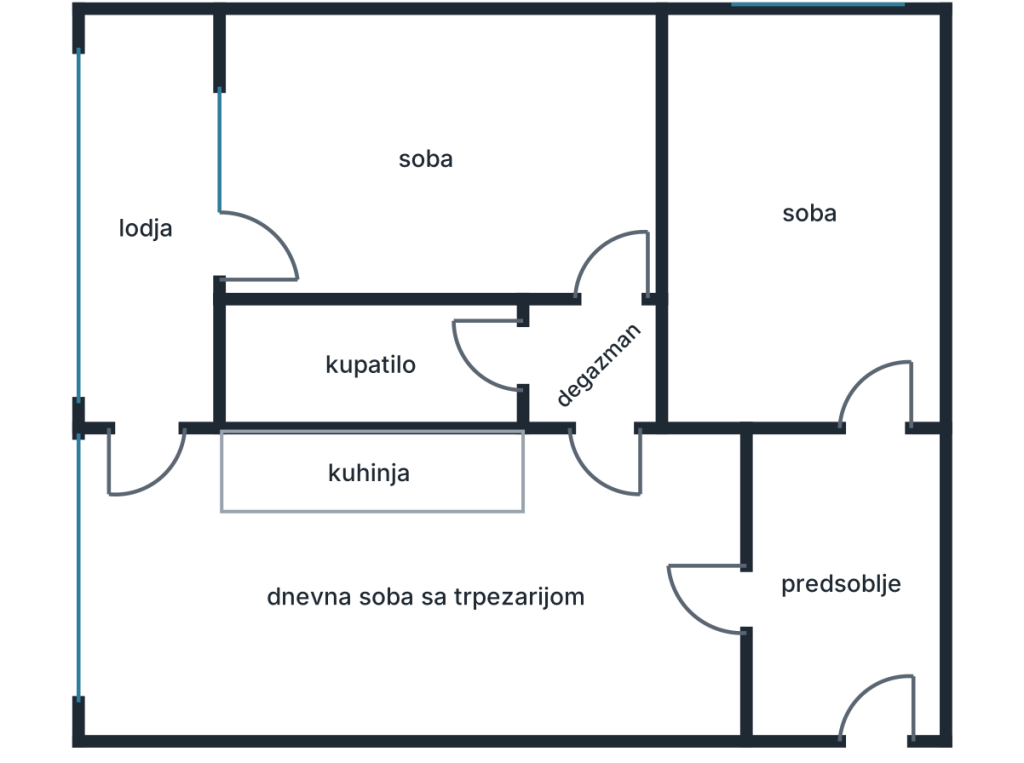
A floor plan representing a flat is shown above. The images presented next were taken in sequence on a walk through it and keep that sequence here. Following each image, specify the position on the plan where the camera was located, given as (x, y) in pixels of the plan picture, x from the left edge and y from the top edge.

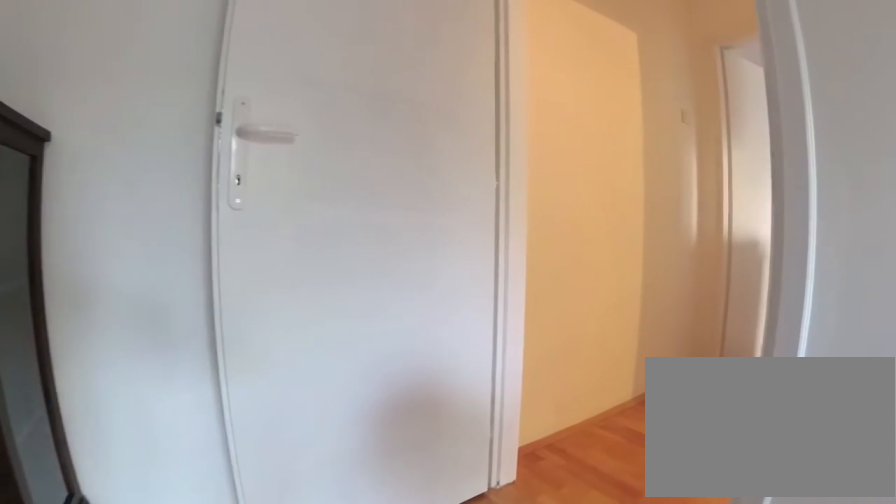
(469, 250)
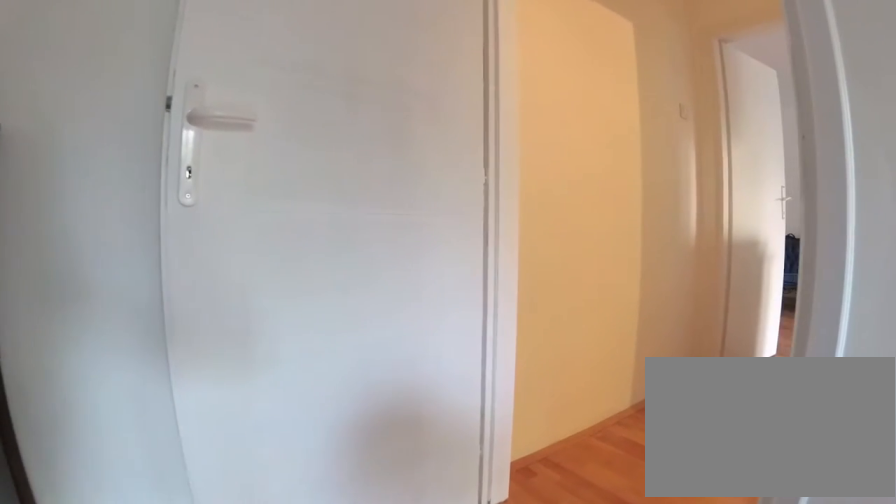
(477, 249)
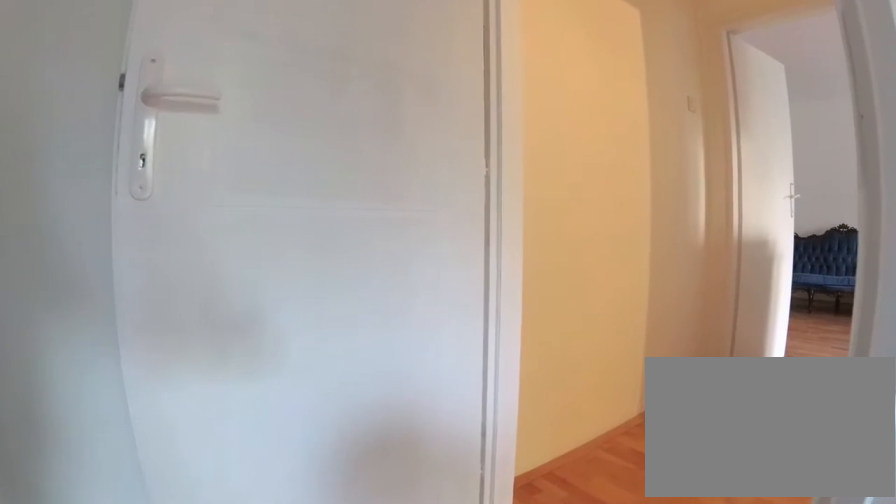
(493, 244)
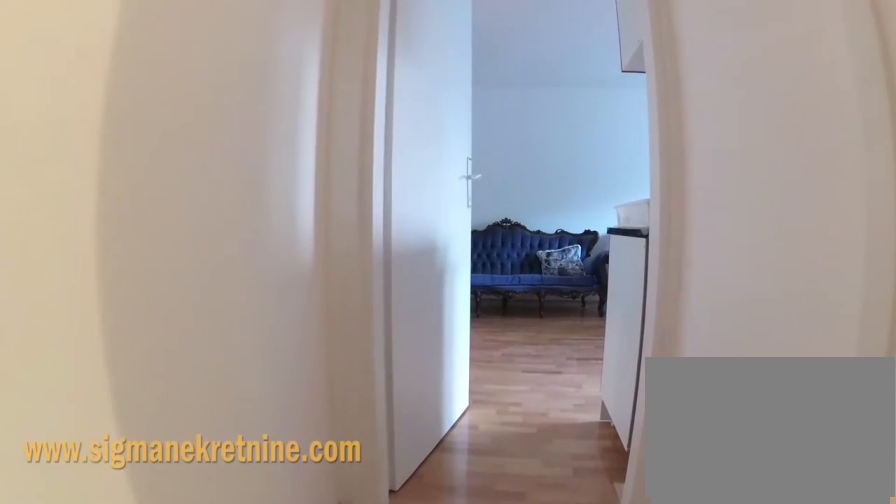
(609, 301)
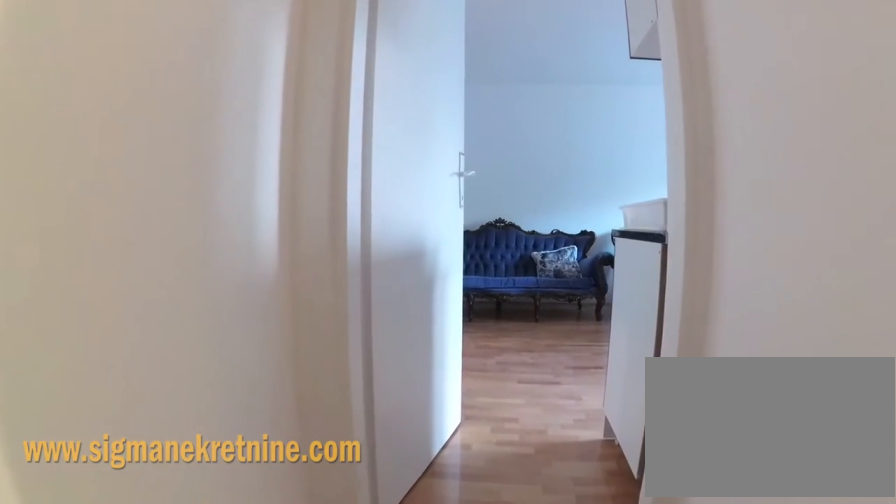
(608, 310)
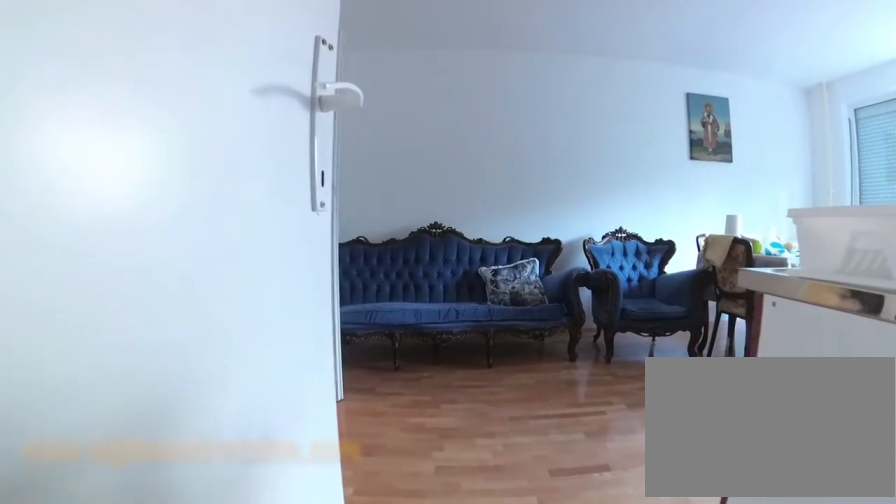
(606, 385)
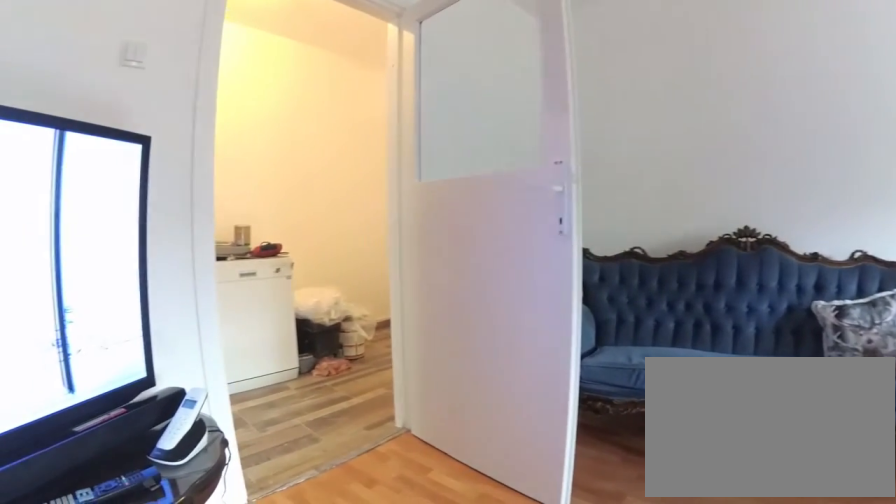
(589, 457)
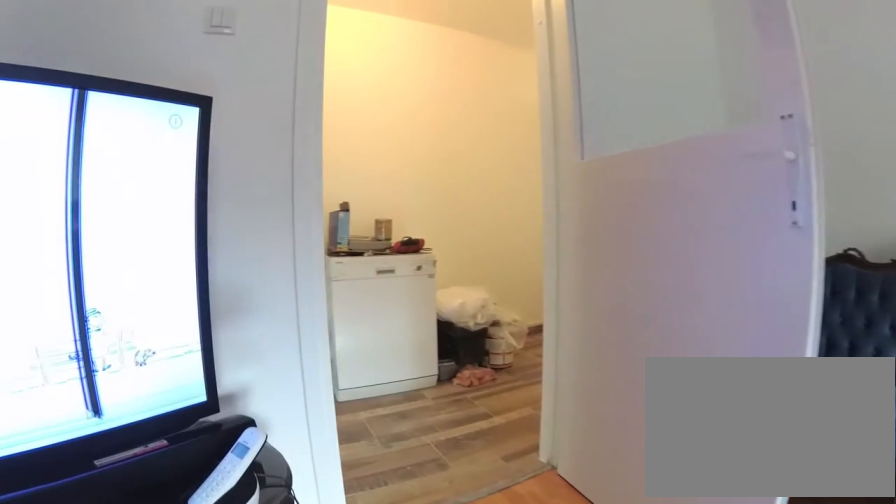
(606, 485)
